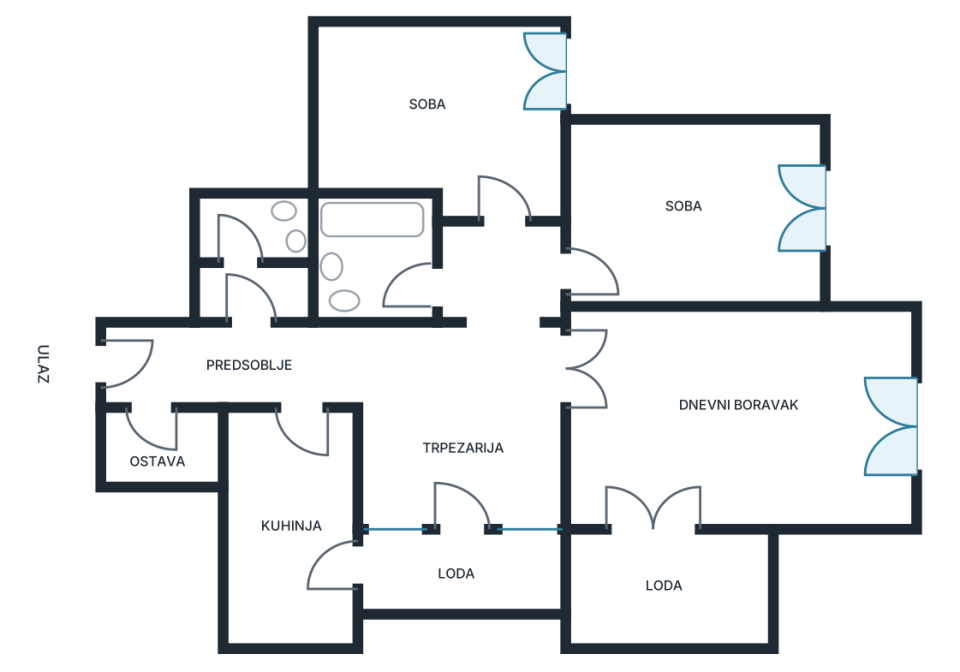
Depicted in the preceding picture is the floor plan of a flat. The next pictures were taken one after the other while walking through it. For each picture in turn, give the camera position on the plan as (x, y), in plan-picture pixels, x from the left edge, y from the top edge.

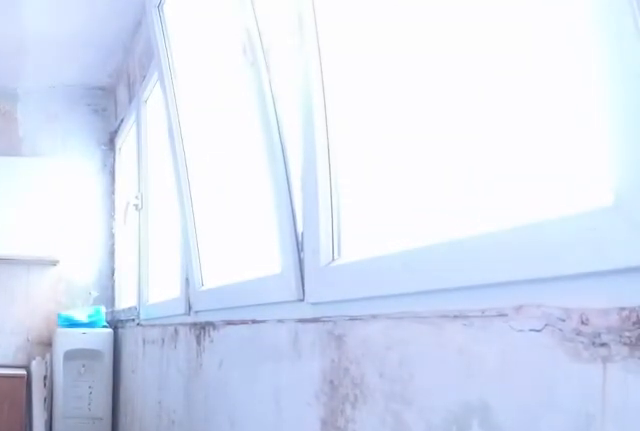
(368, 572)
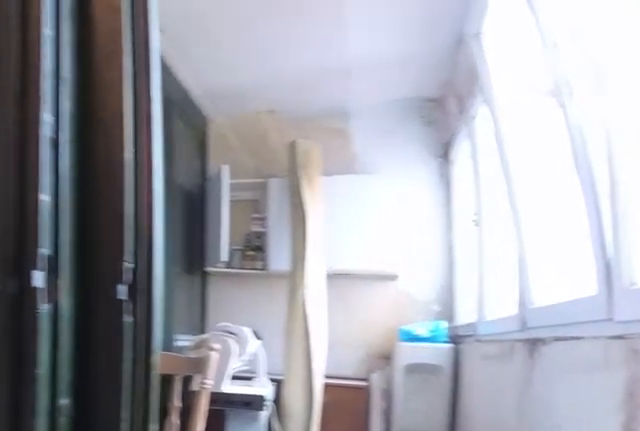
(322, 598)
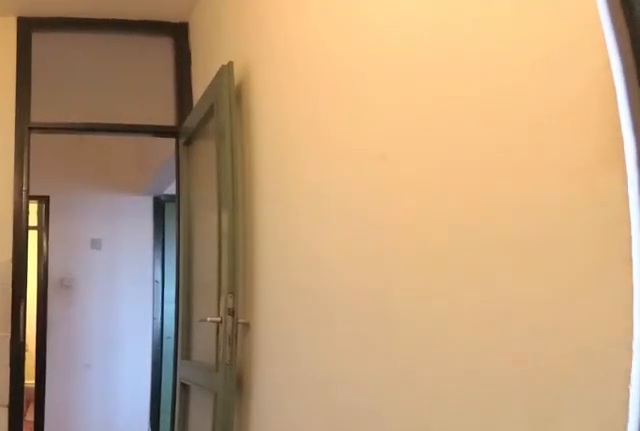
(299, 610)
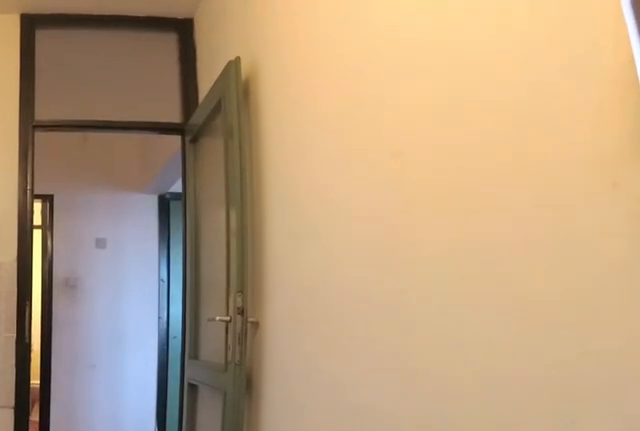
(296, 612)
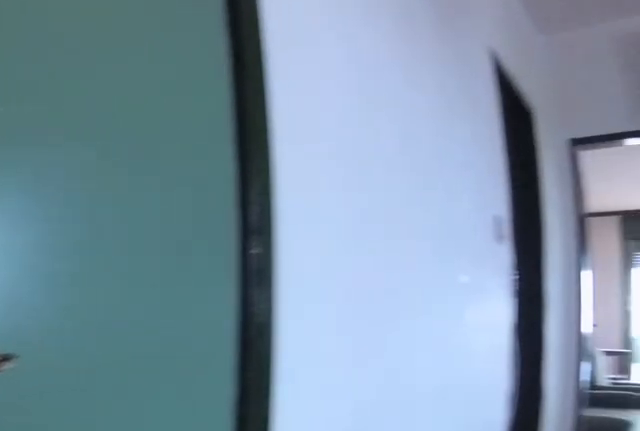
(290, 383)
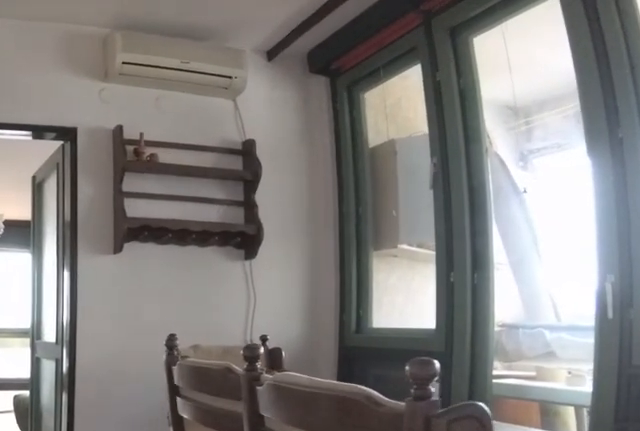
(352, 362)
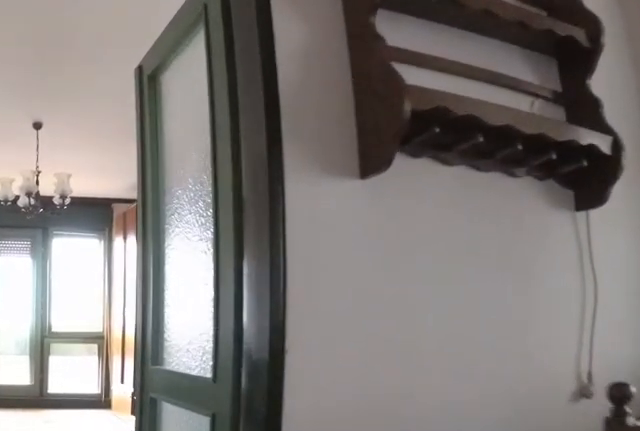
(423, 365)
